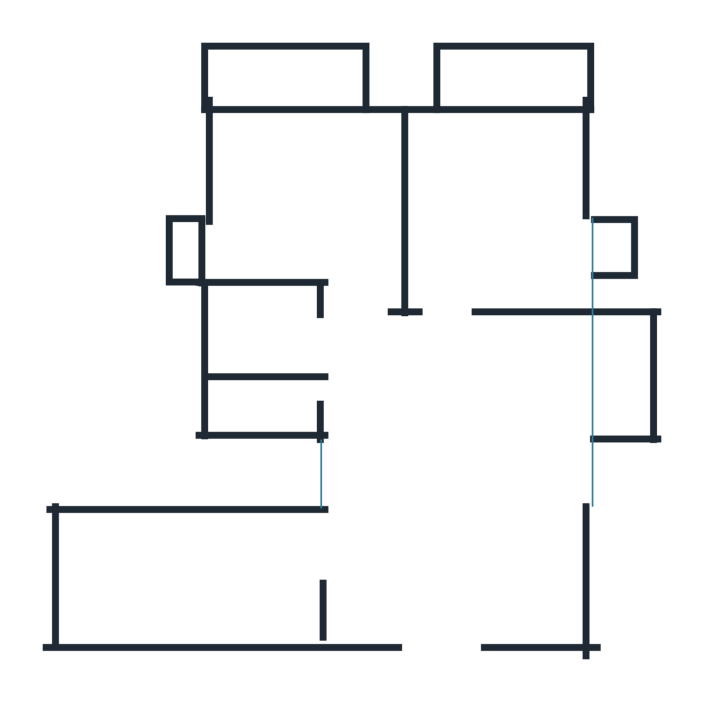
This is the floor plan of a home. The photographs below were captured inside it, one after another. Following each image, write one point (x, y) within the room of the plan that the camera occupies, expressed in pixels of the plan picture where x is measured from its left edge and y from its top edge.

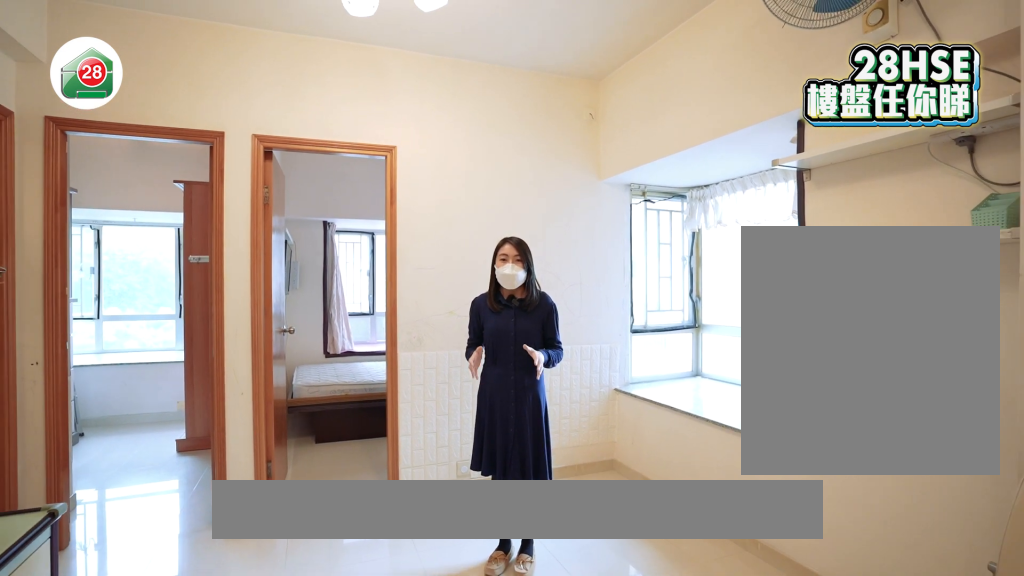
(459, 480)
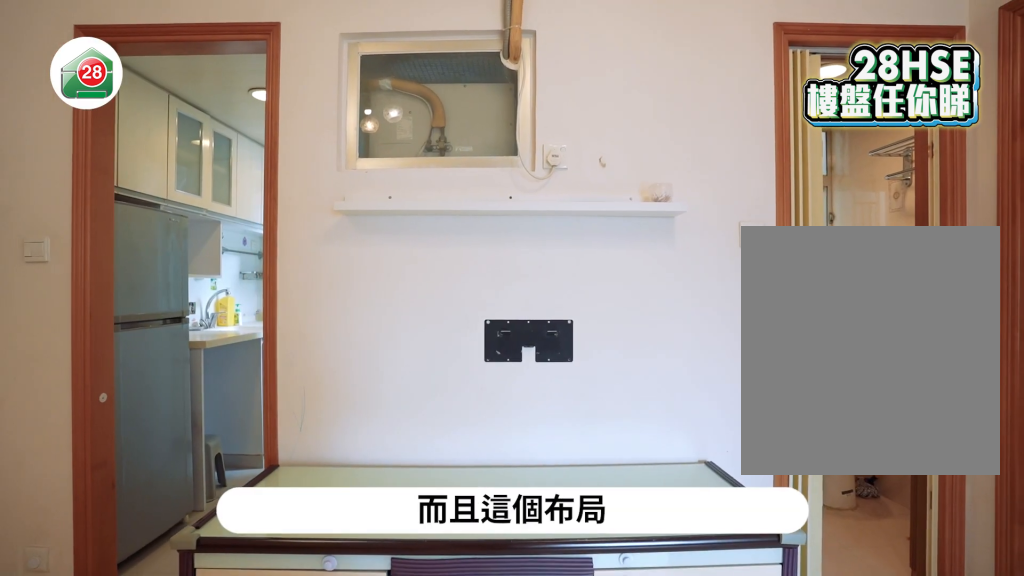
(458, 494)
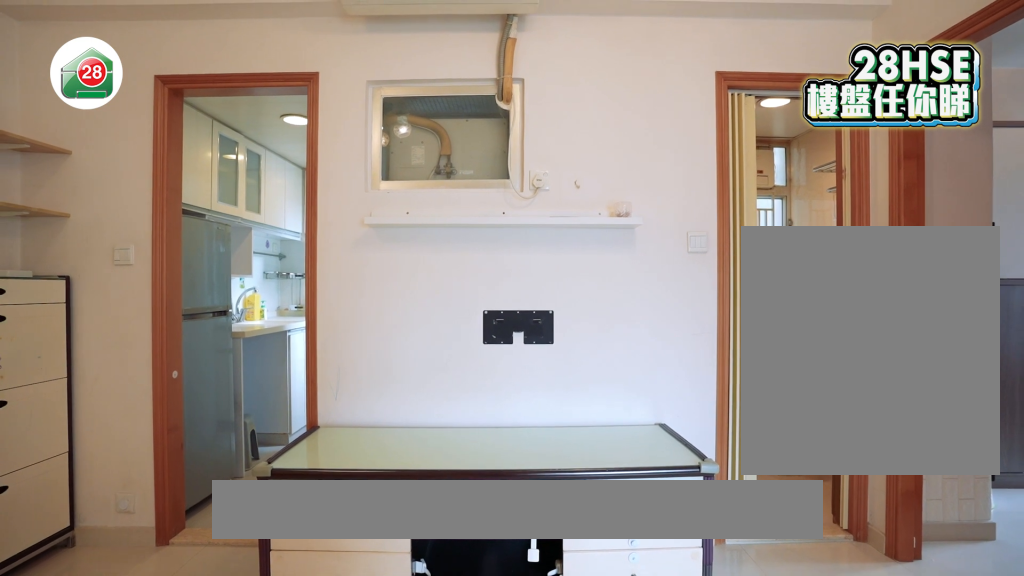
(458, 494)
